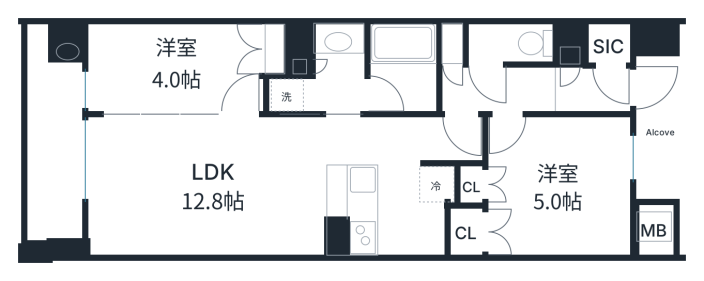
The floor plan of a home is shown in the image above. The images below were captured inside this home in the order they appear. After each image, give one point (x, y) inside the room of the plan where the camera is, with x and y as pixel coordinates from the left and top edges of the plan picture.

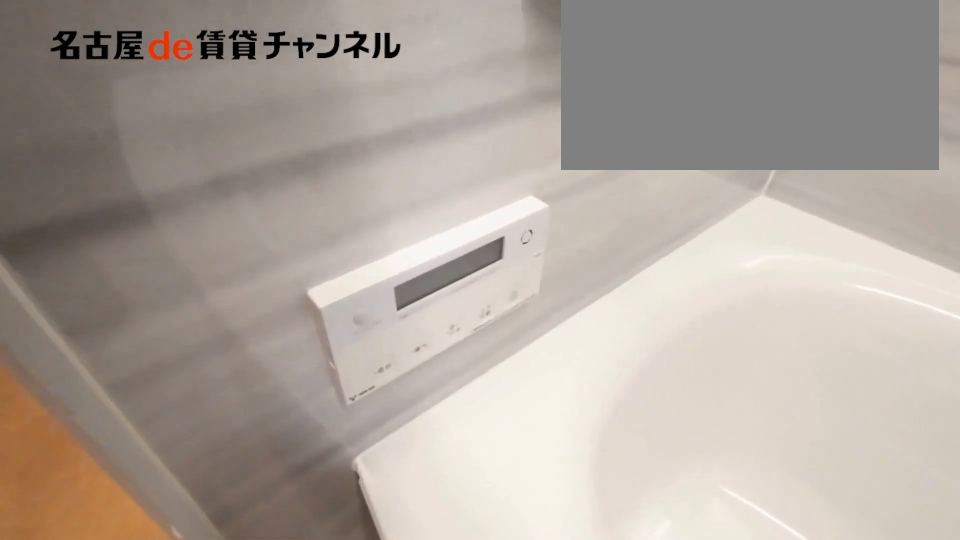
(401, 70)
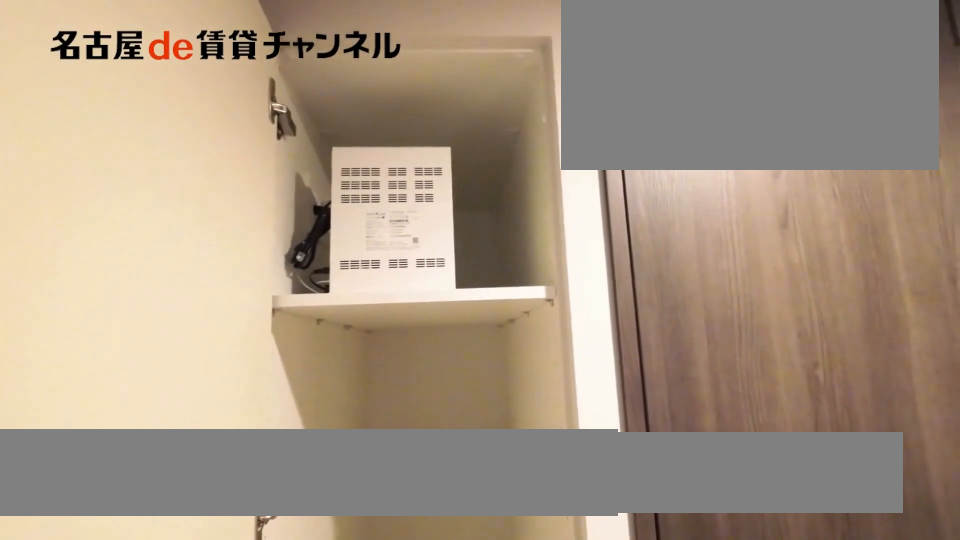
(452, 45)
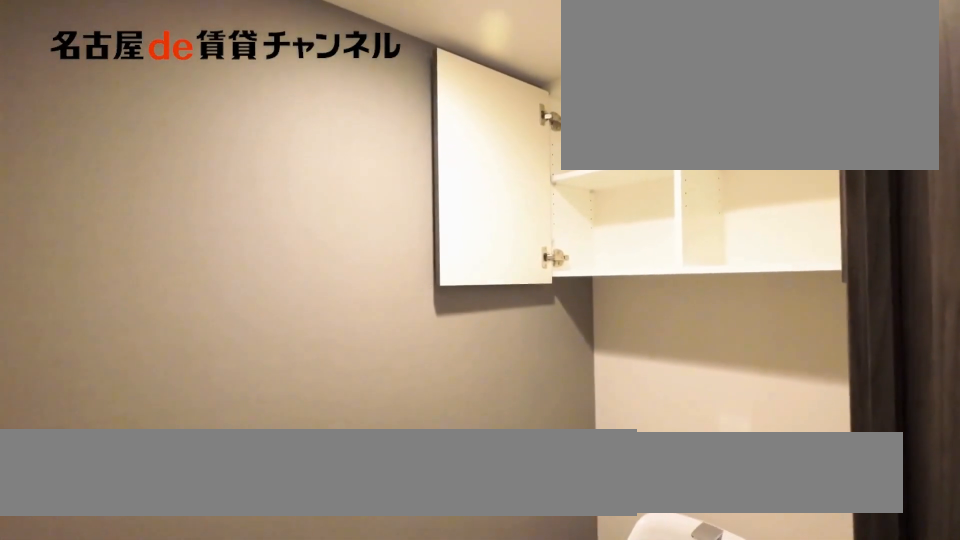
(510, 45)
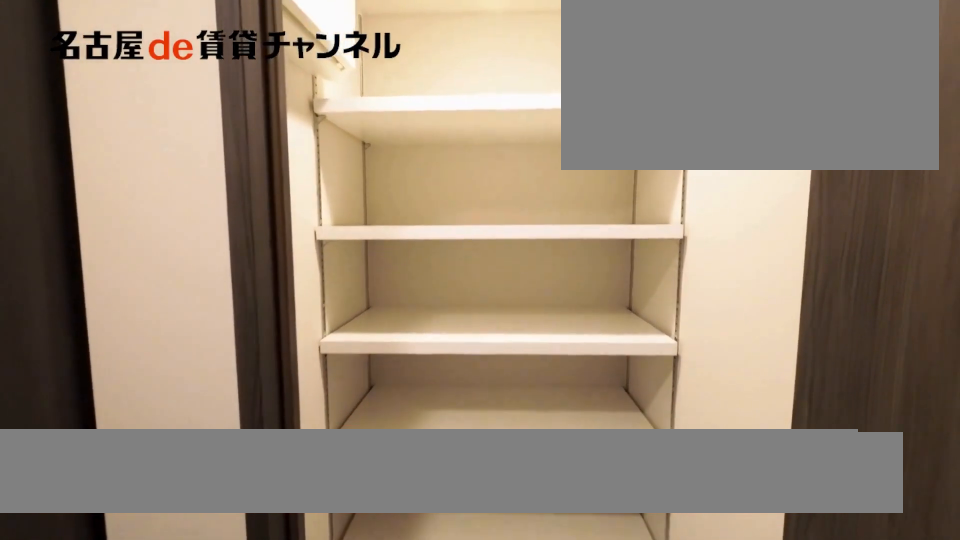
(609, 45)
